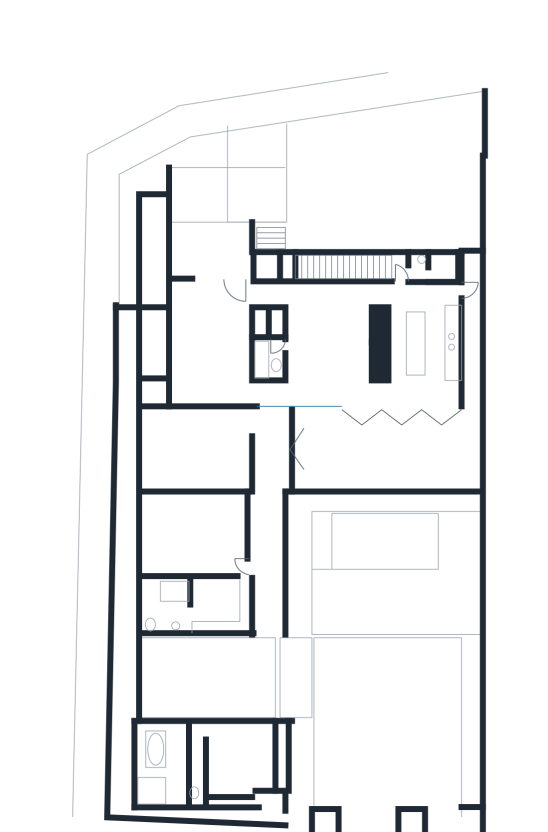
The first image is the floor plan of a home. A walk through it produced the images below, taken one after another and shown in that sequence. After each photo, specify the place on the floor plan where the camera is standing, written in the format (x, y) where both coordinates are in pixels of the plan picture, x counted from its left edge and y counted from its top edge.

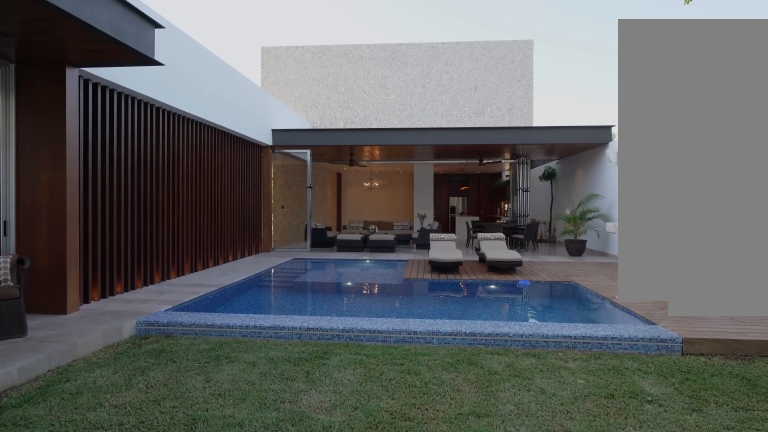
(379, 713)
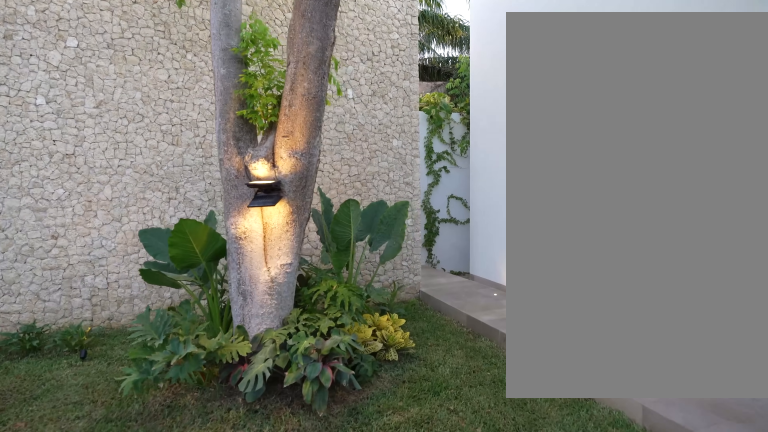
(326, 740)
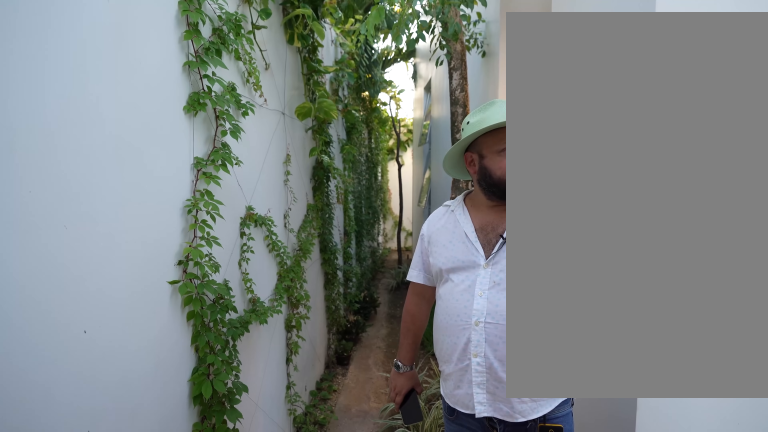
(292, 821)
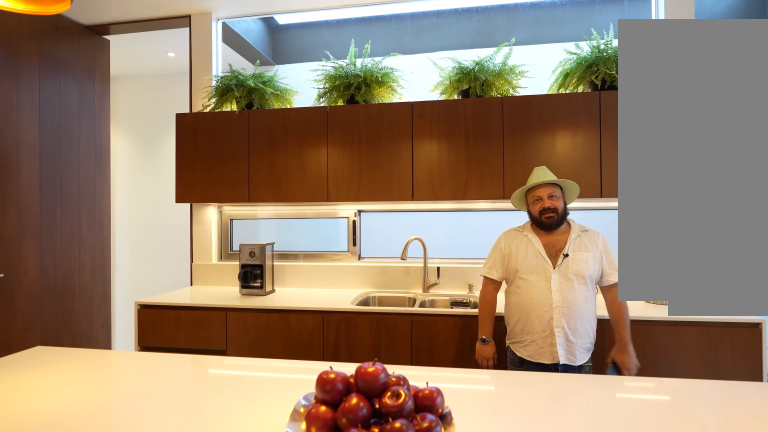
(396, 338)
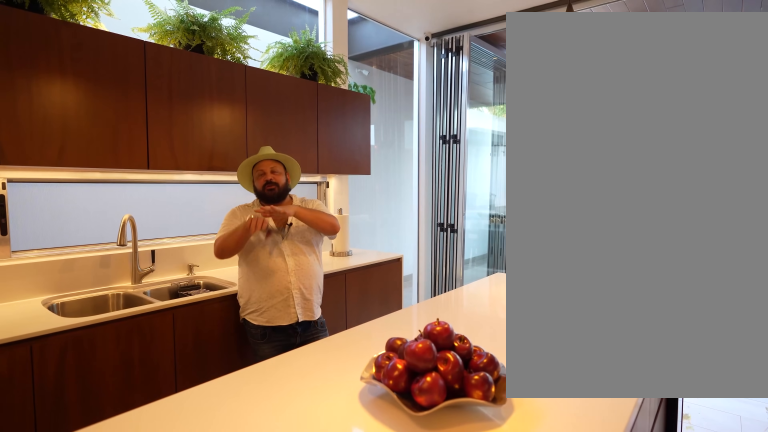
(399, 329)
